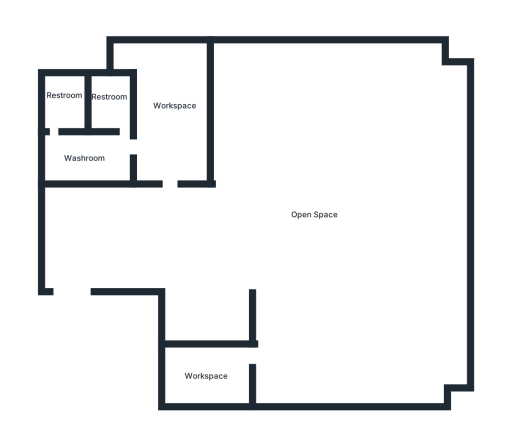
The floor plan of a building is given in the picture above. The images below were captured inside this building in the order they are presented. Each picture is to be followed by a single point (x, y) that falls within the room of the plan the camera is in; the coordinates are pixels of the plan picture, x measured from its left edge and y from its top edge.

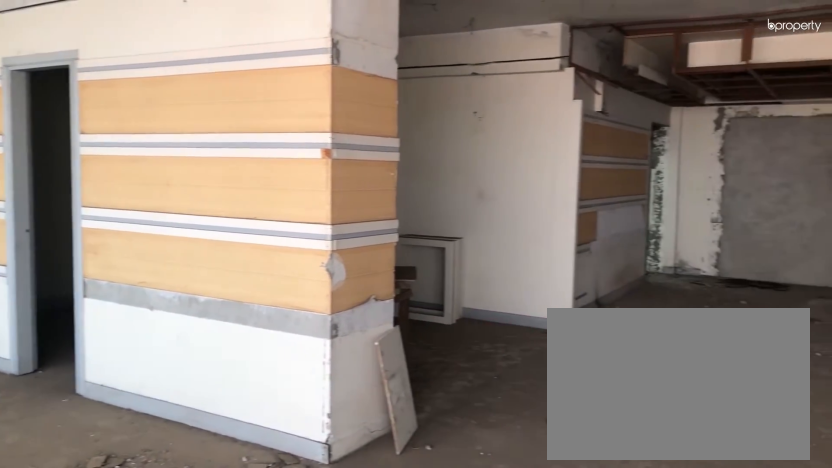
(349, 303)
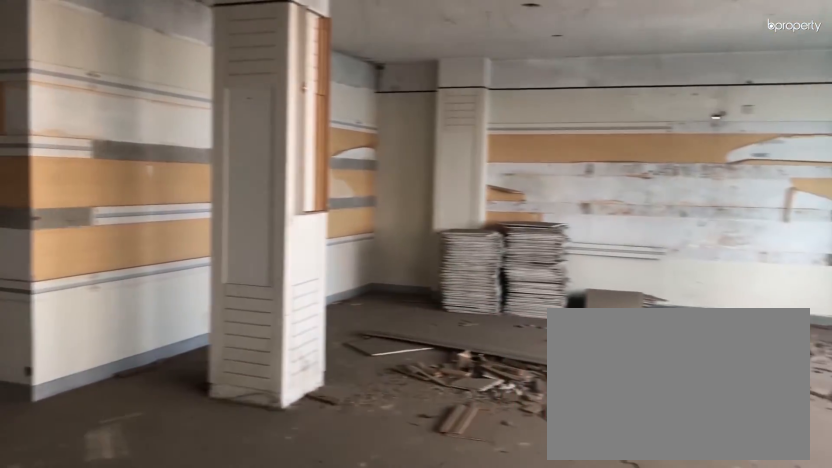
(319, 200)
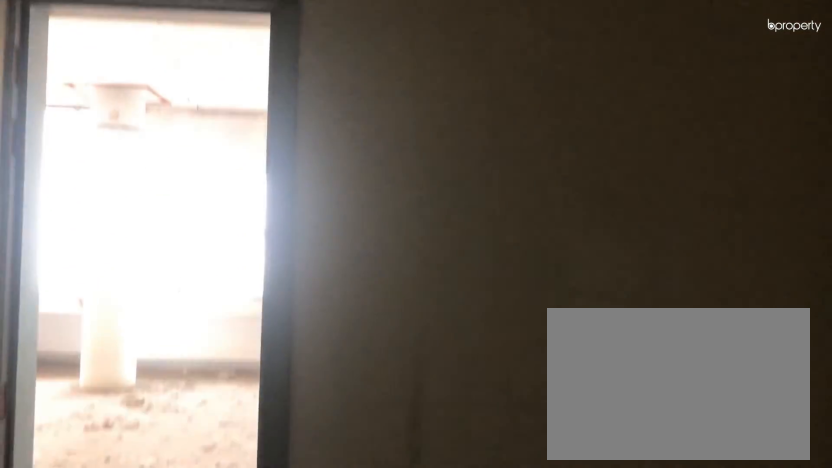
(209, 378)
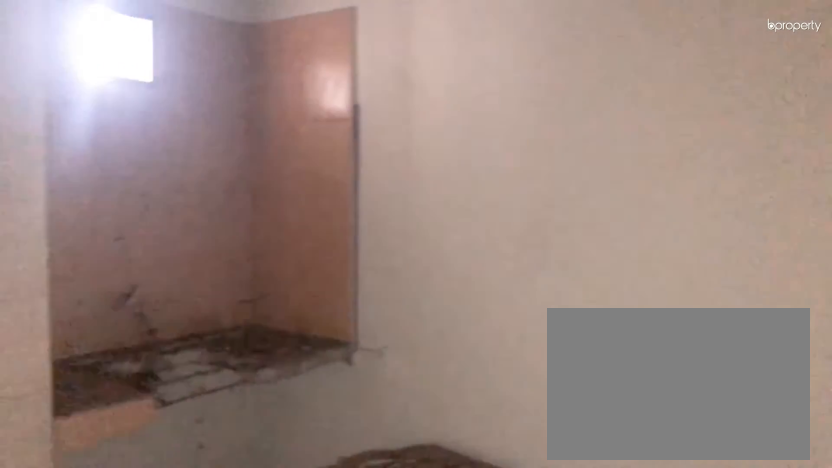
(168, 120)
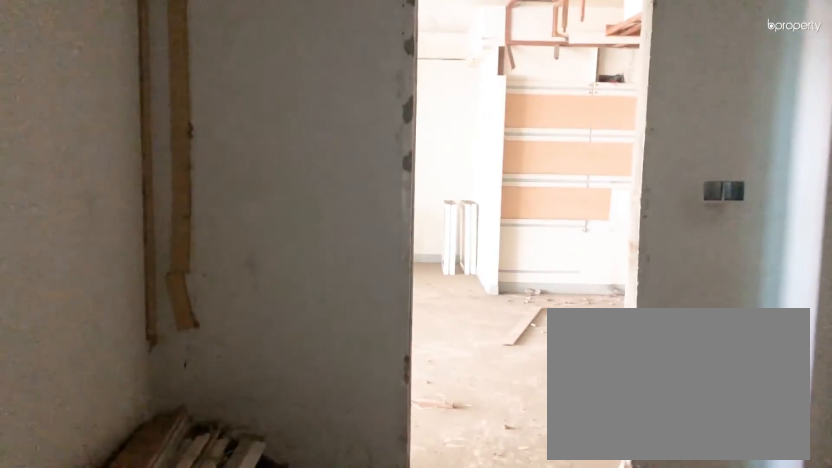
(168, 120)
